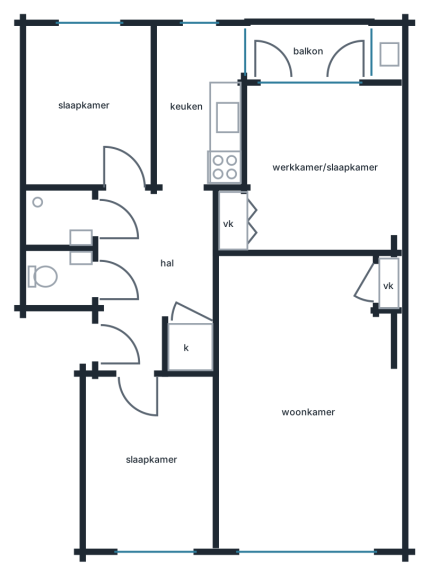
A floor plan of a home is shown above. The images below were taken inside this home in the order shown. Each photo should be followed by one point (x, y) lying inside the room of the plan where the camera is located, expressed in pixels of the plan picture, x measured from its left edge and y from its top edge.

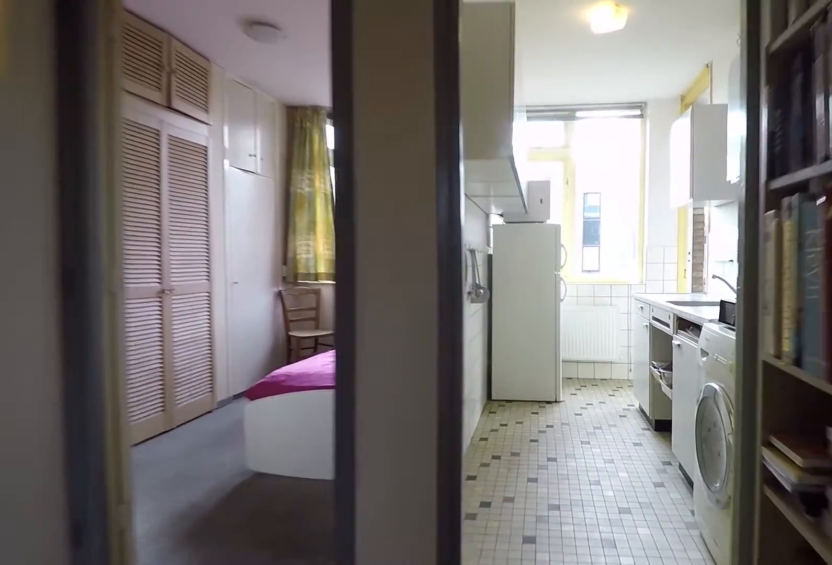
(151, 270)
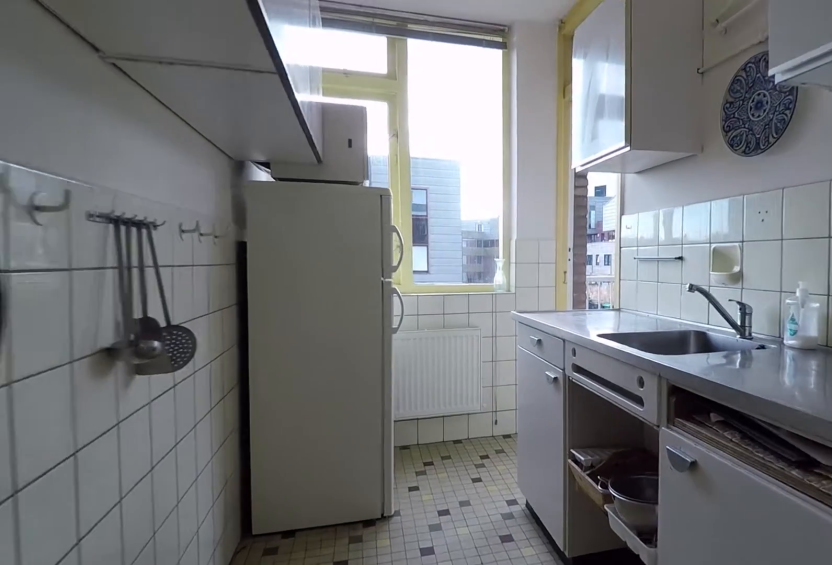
(204, 120)
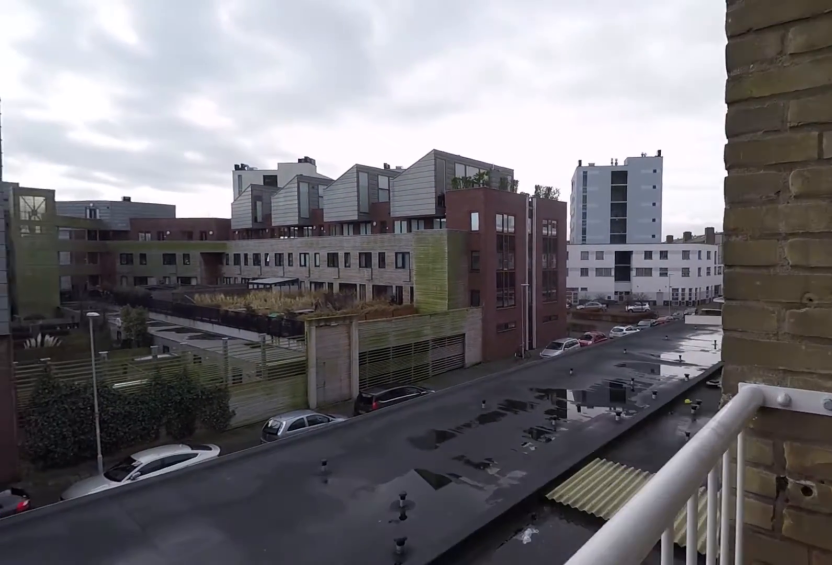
(308, 49)
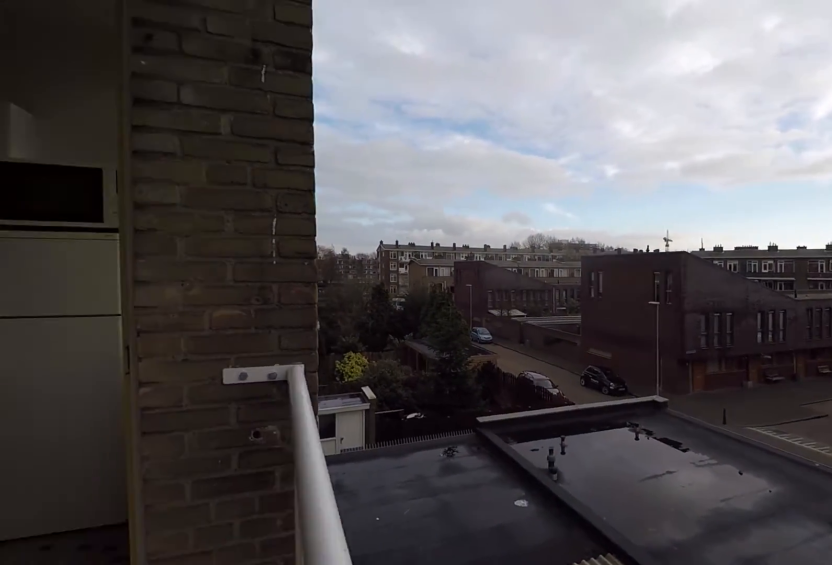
(308, 49)
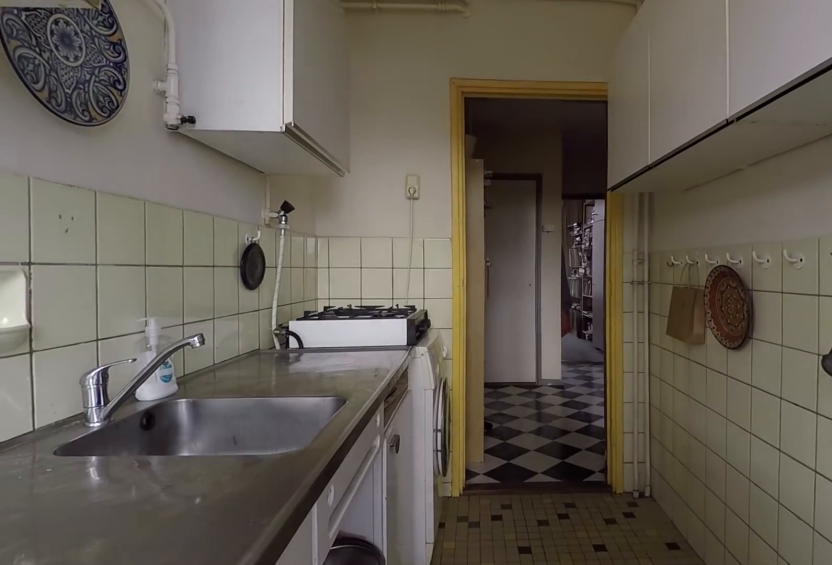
(199, 108)
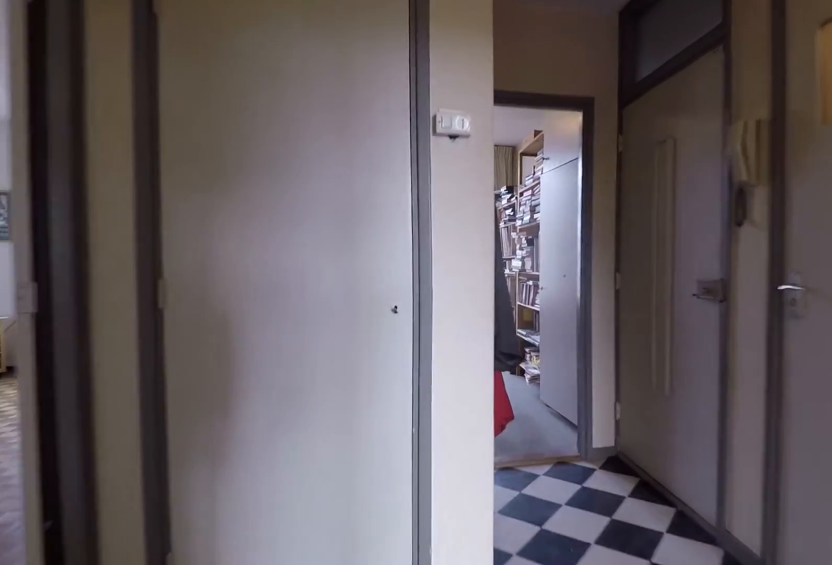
(149, 270)
